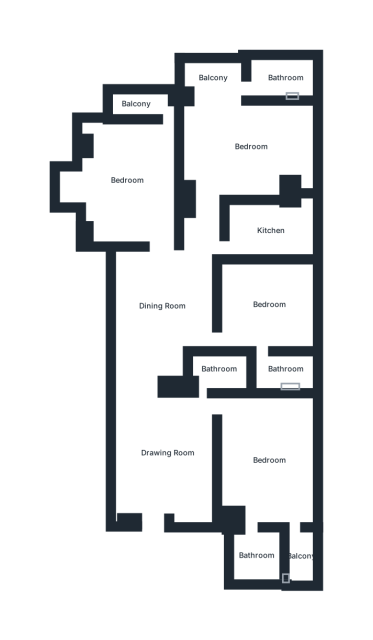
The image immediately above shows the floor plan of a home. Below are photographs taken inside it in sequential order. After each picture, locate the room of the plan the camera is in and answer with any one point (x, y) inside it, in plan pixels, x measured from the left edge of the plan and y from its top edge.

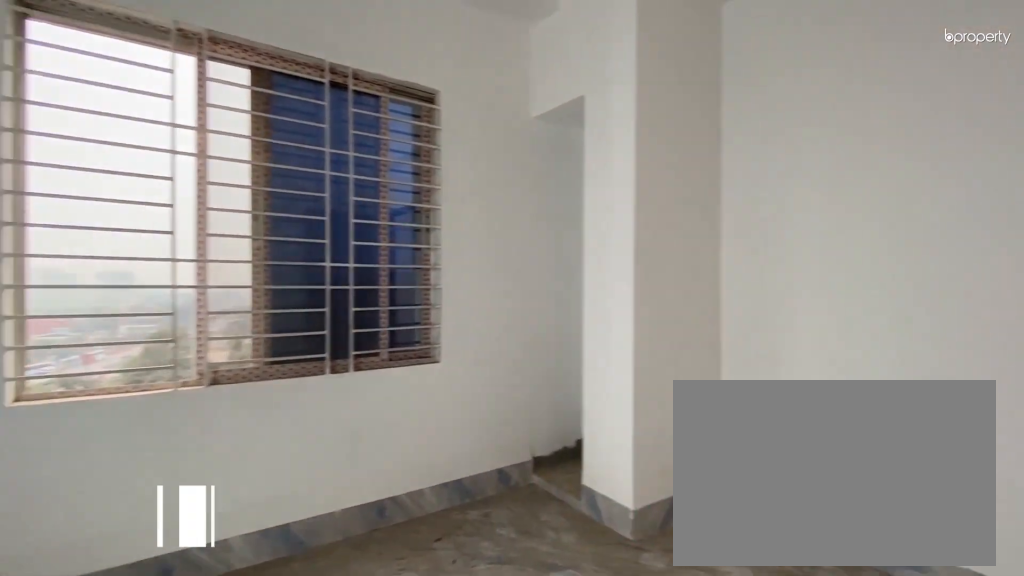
(251, 148)
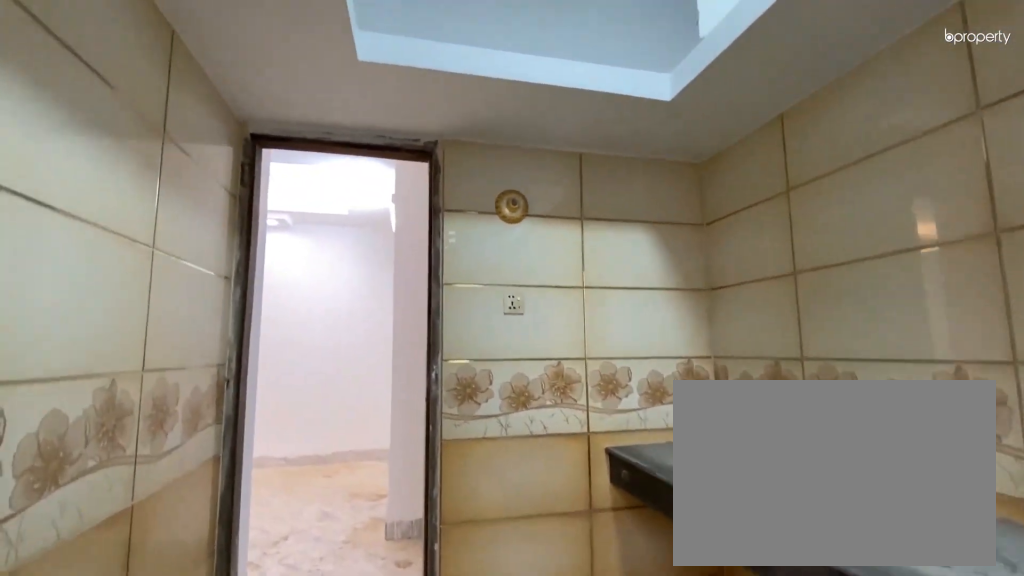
(270, 229)
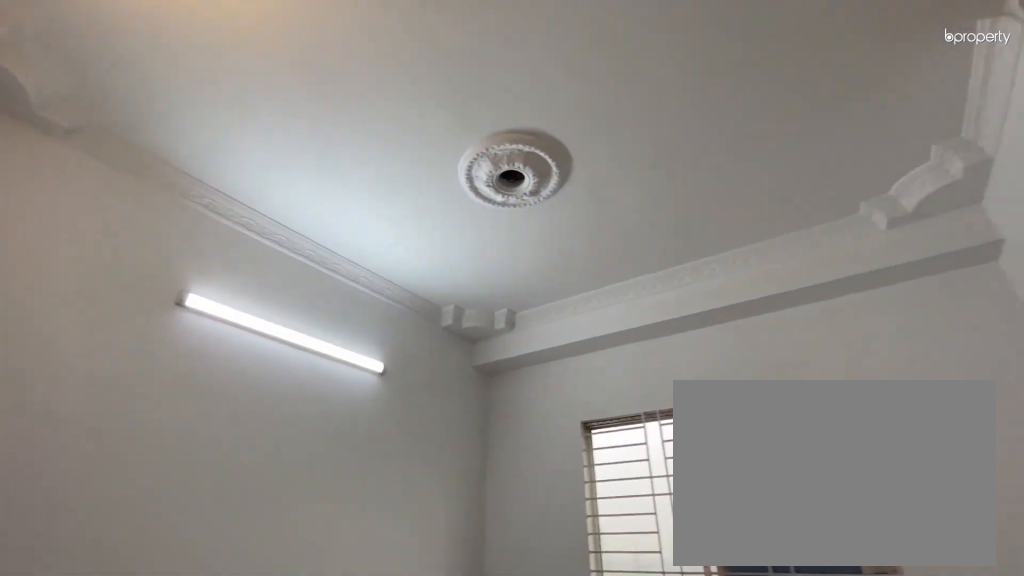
(270, 307)
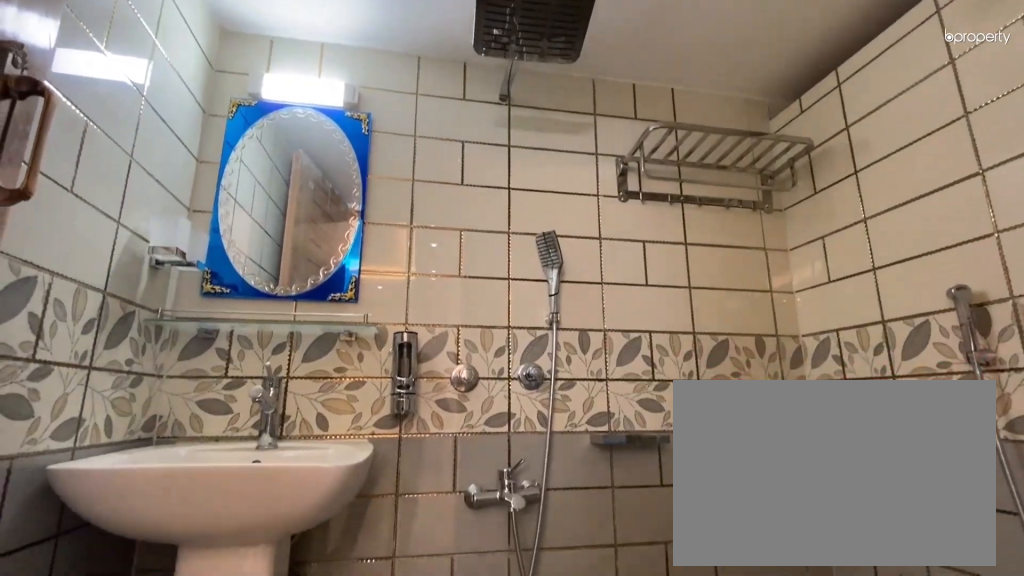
(220, 369)
